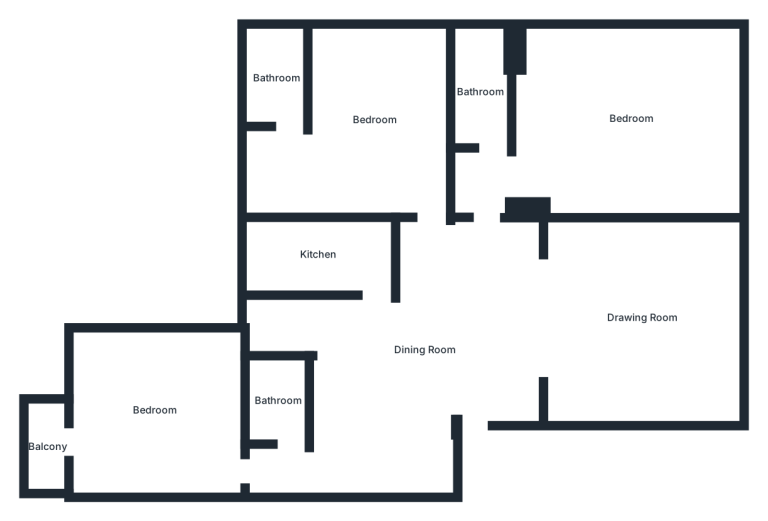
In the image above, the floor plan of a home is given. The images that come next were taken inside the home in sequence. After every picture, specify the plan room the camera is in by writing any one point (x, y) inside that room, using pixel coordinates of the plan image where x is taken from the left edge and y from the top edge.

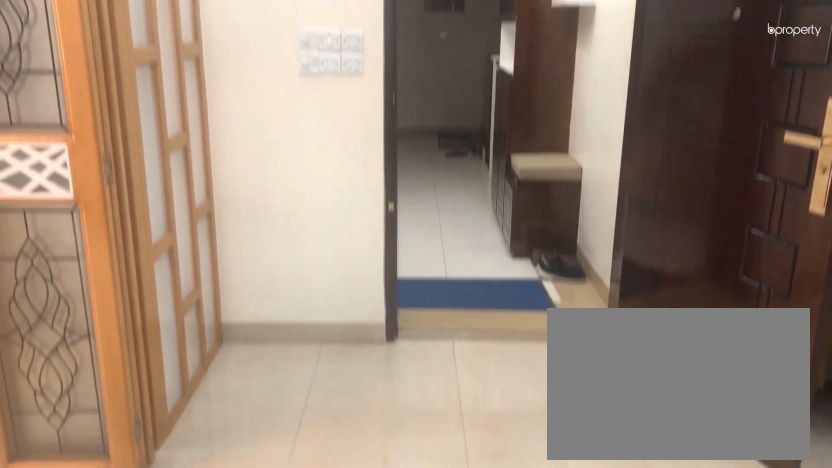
(424, 350)
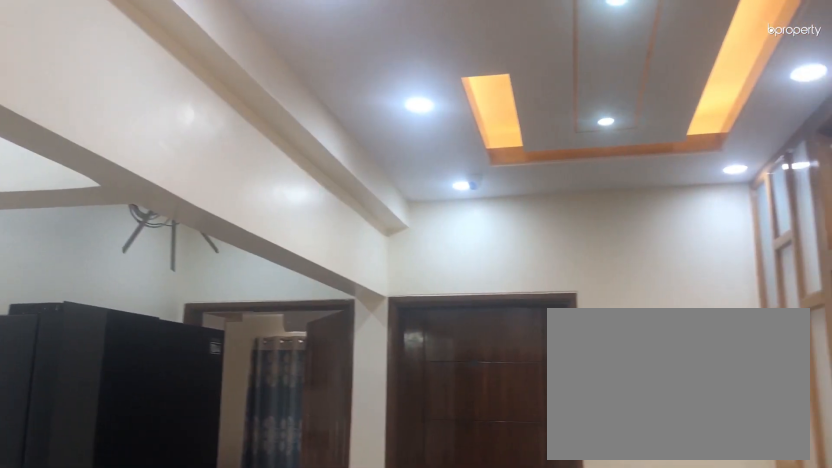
(424, 350)
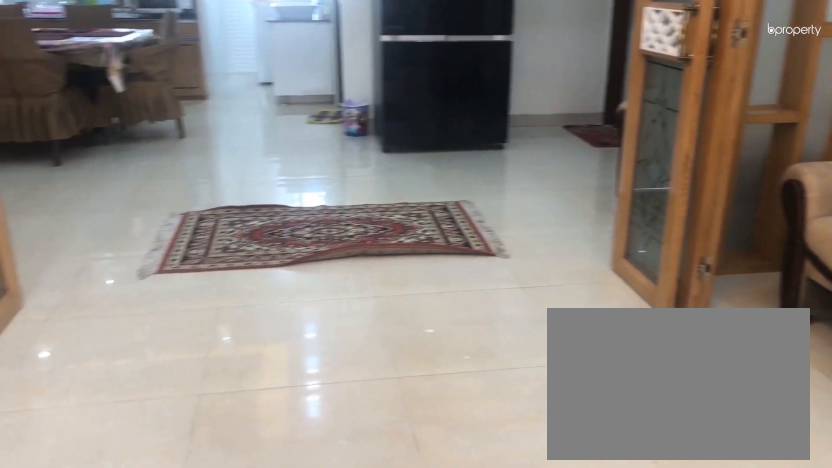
(642, 316)
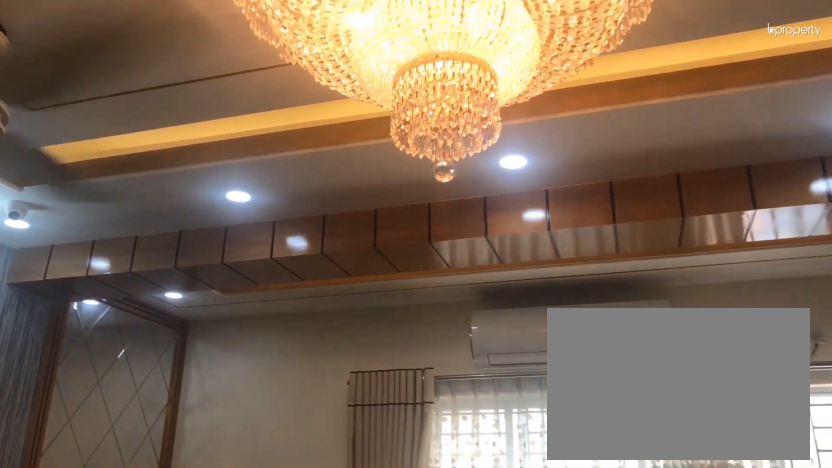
(642, 316)
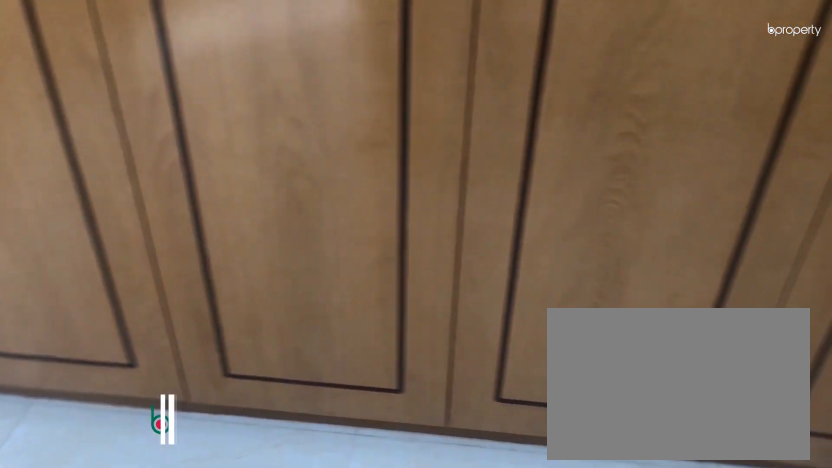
(634, 116)
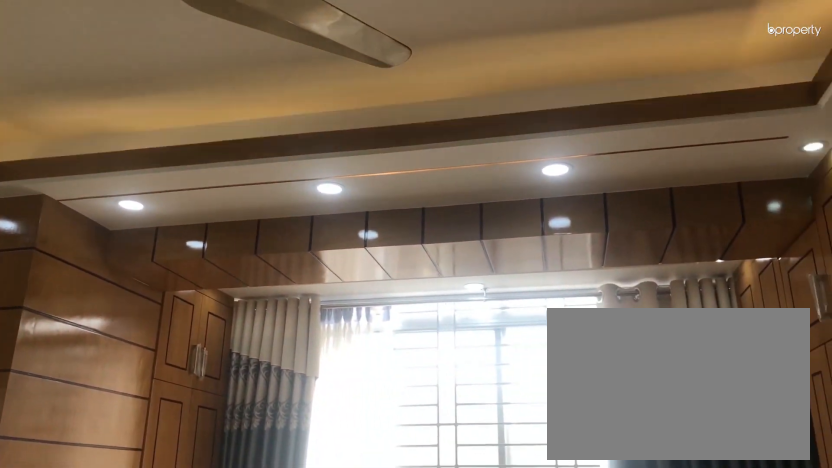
(634, 116)
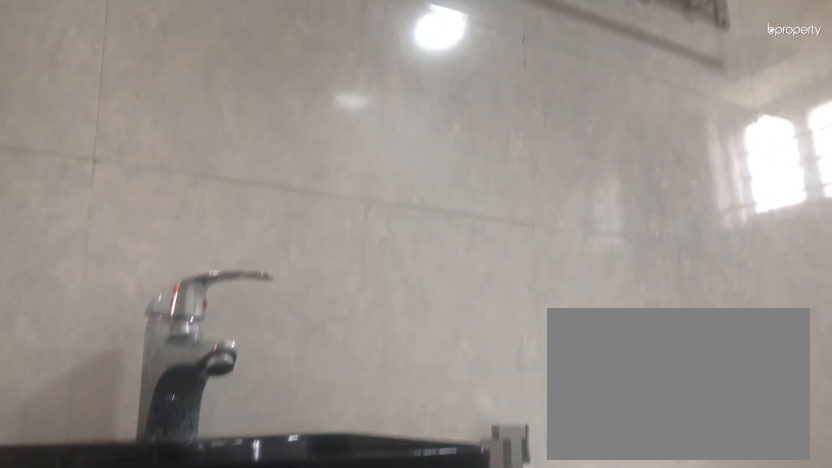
(480, 93)
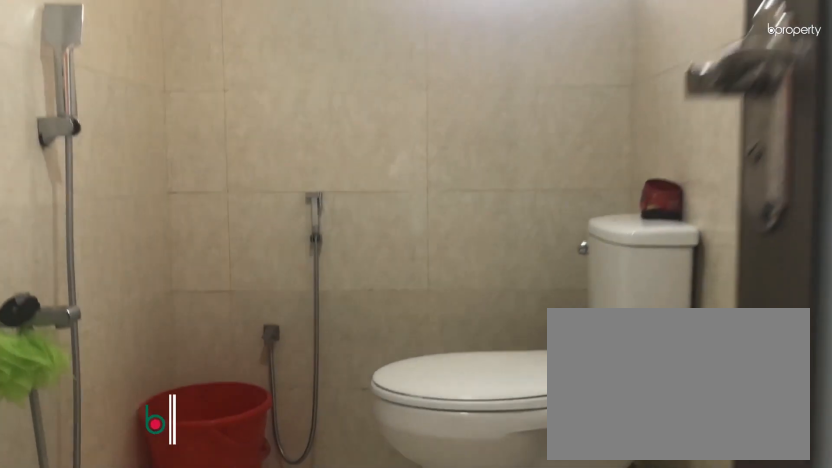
(277, 84)
